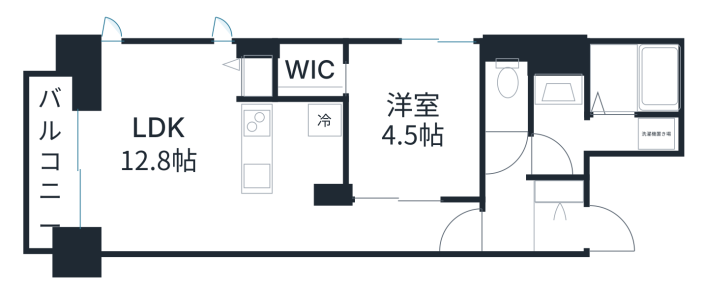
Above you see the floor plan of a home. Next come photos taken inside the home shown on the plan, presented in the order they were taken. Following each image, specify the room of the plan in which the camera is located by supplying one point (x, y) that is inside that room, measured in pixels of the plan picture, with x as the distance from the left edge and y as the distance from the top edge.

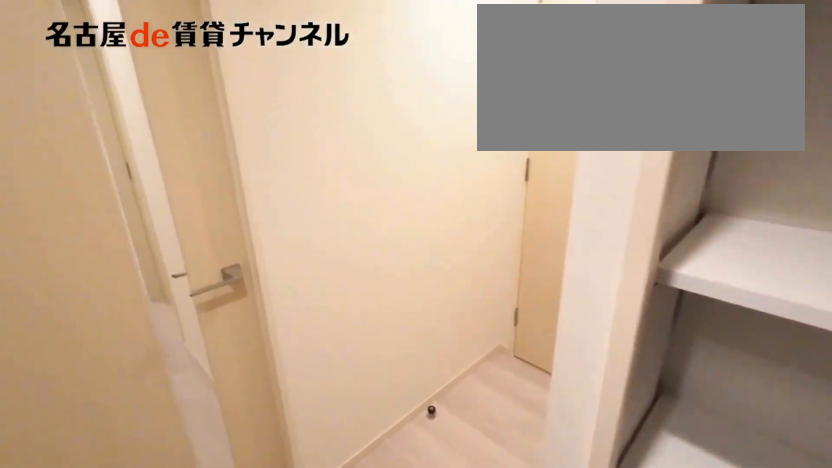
(560, 188)
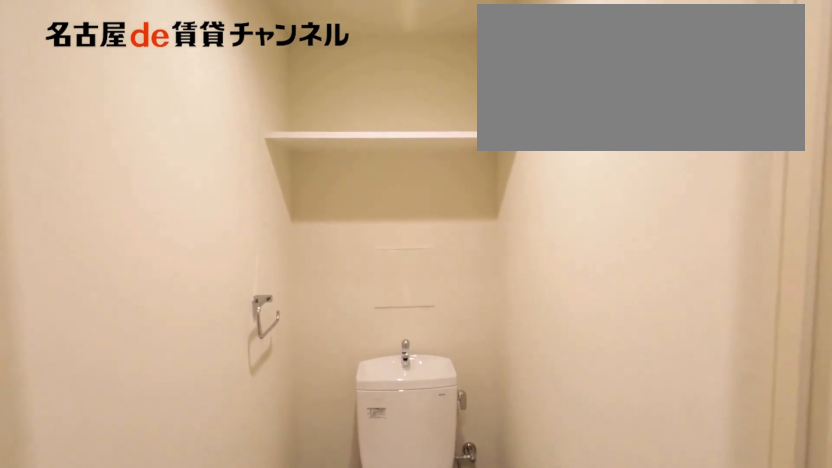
(508, 86)
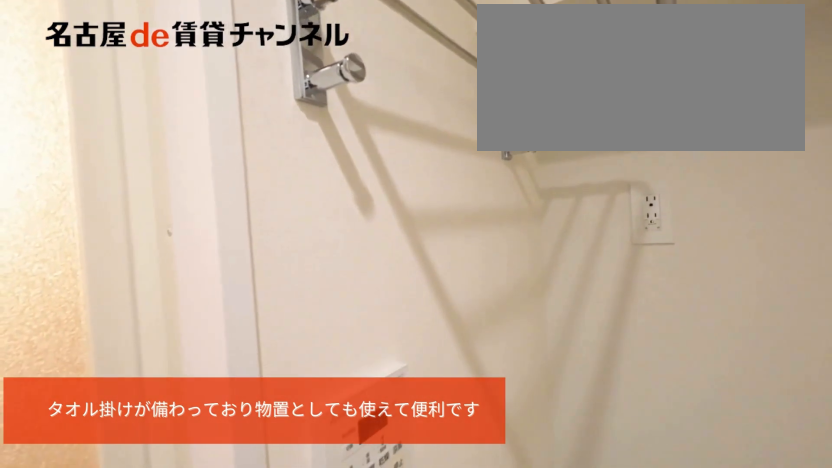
(600, 135)
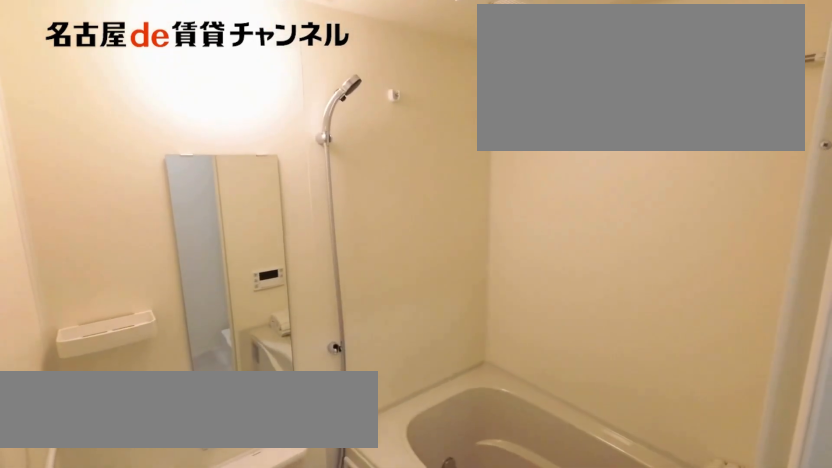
(599, 103)
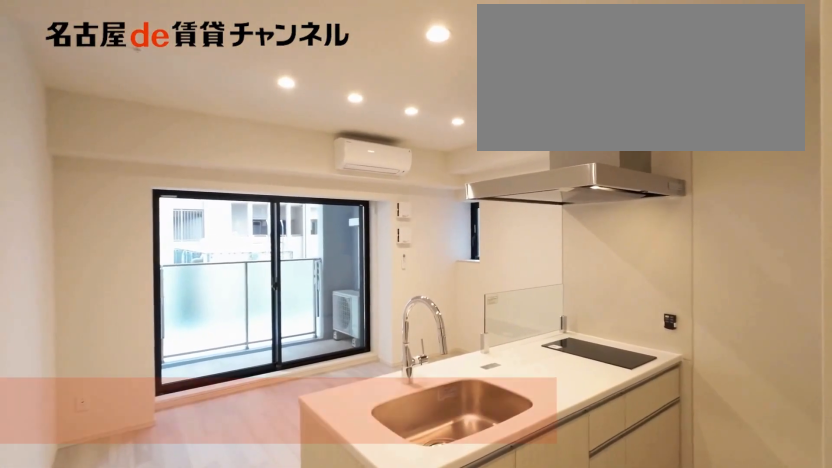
(294, 150)
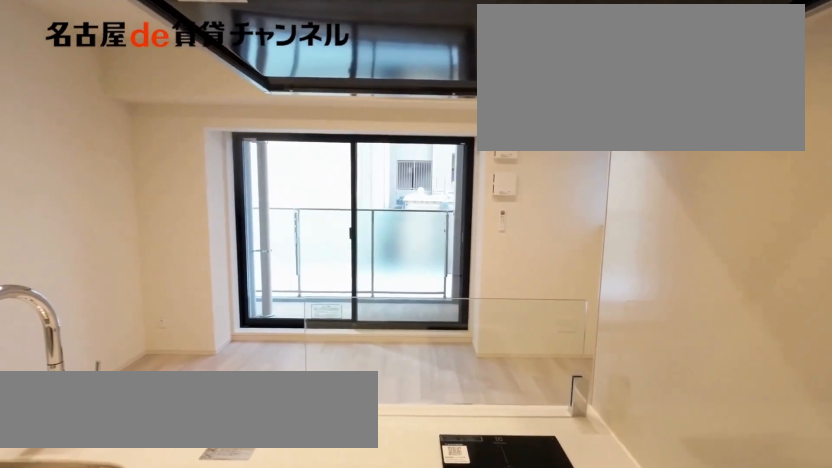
(294, 150)
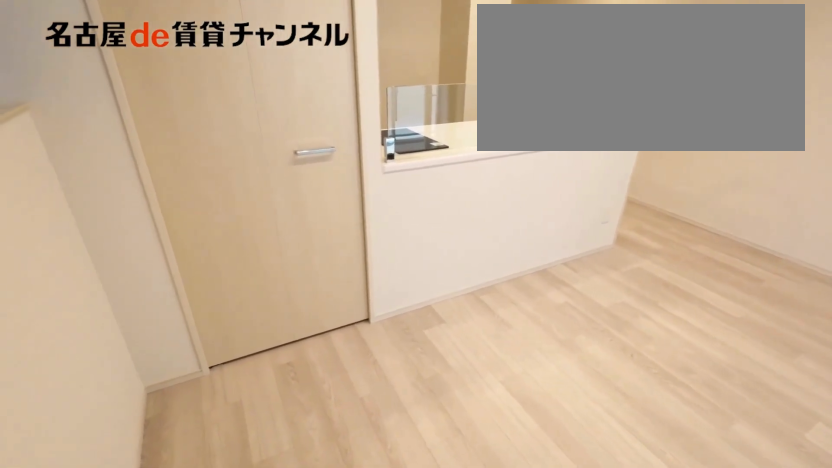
(158, 147)
